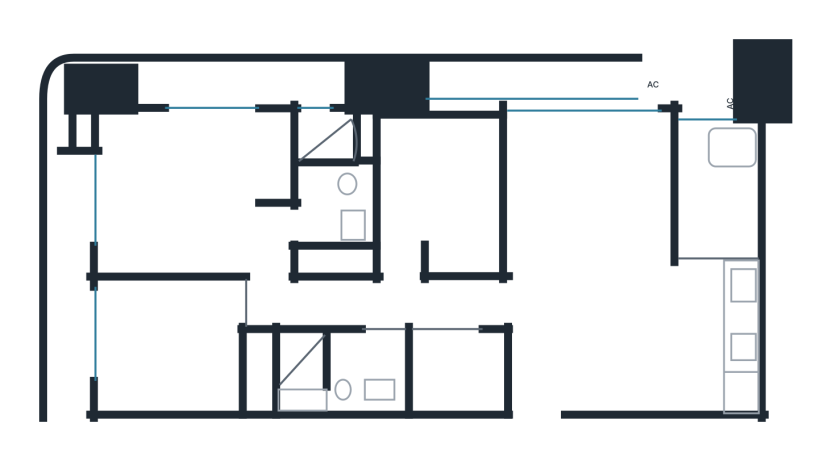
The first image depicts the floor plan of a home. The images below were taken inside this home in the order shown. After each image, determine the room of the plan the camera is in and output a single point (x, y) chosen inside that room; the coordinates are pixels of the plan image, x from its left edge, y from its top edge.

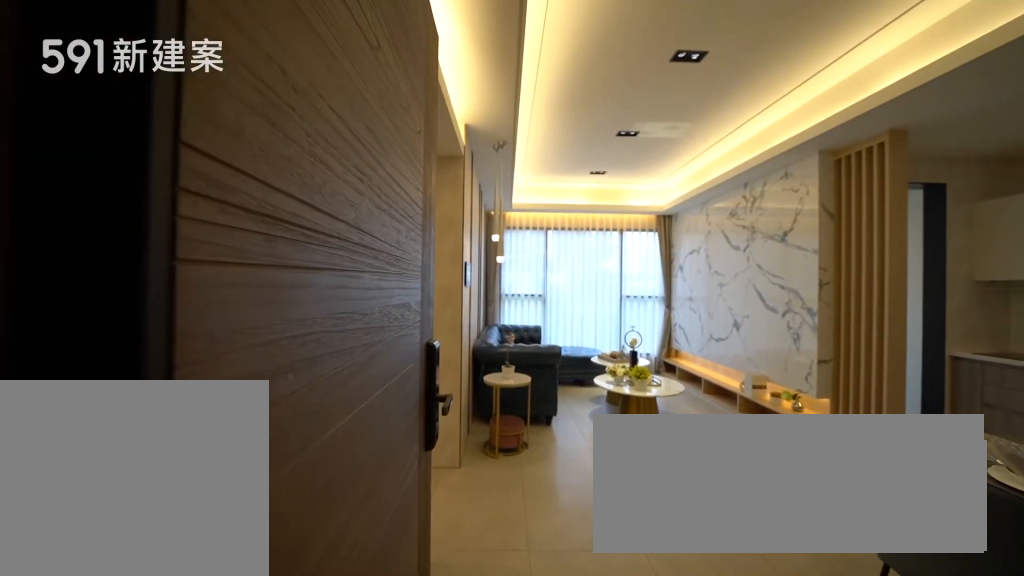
(538, 365)
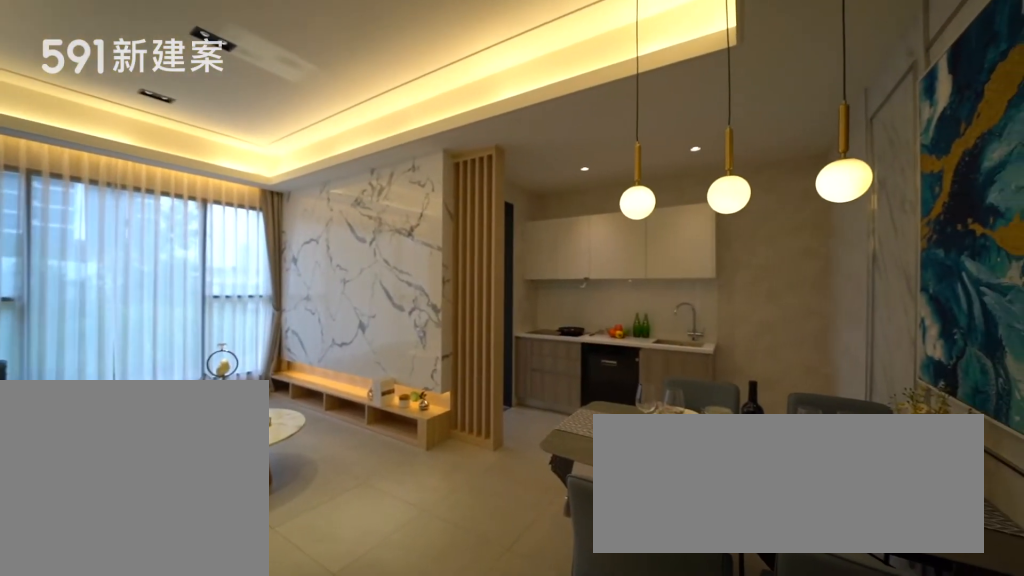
(629, 353)
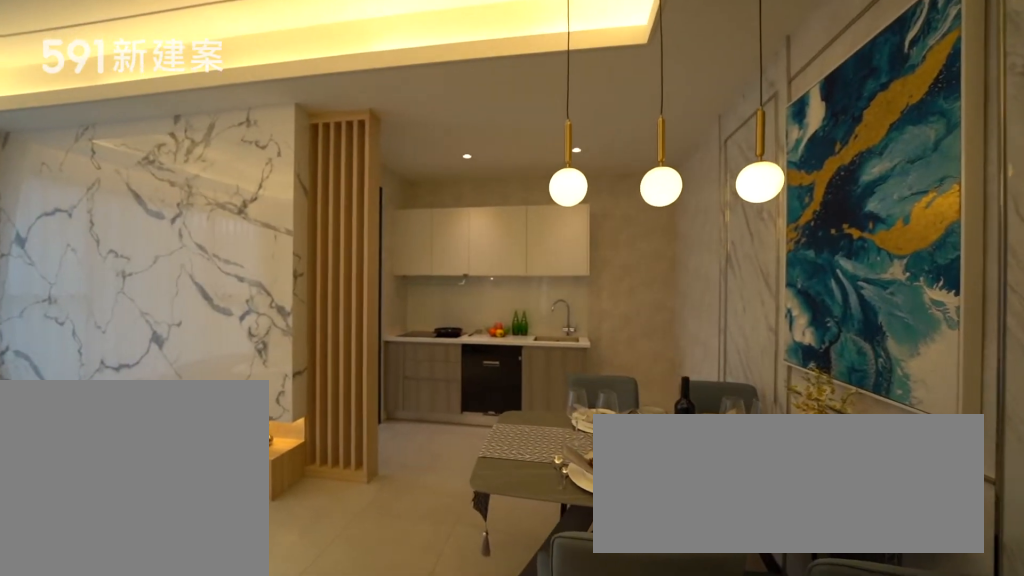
(629, 353)
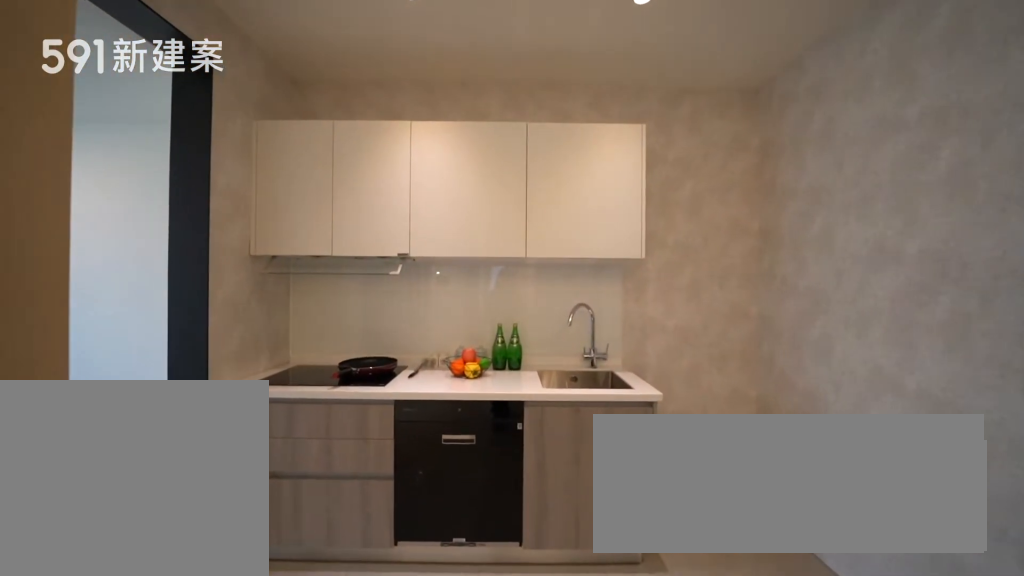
(720, 341)
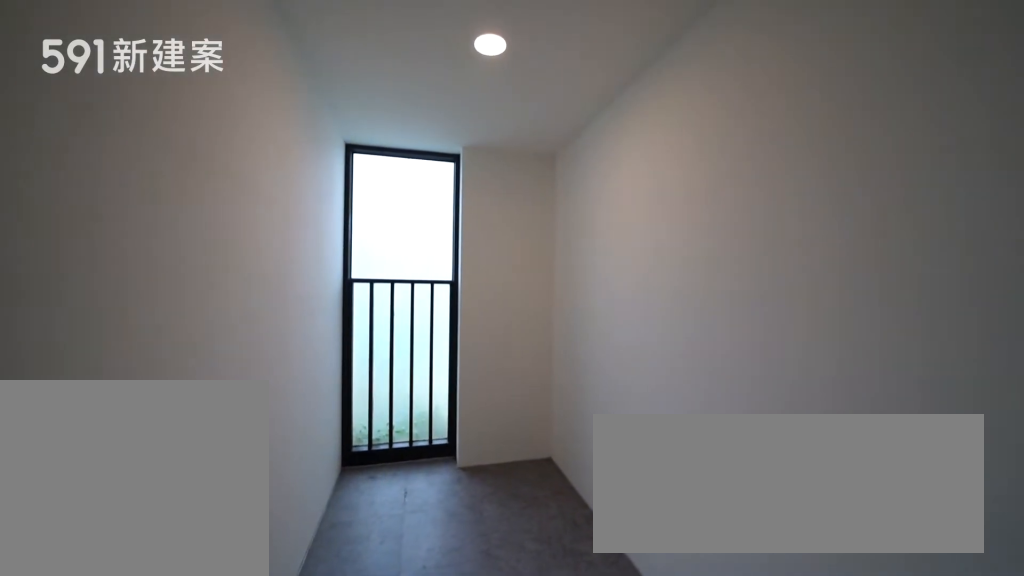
(720, 183)
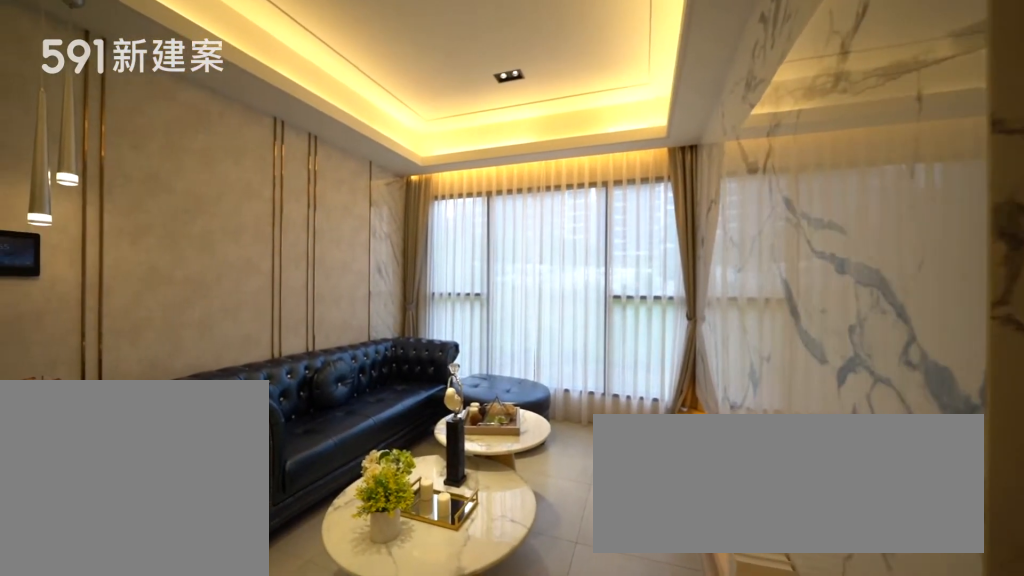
(587, 194)
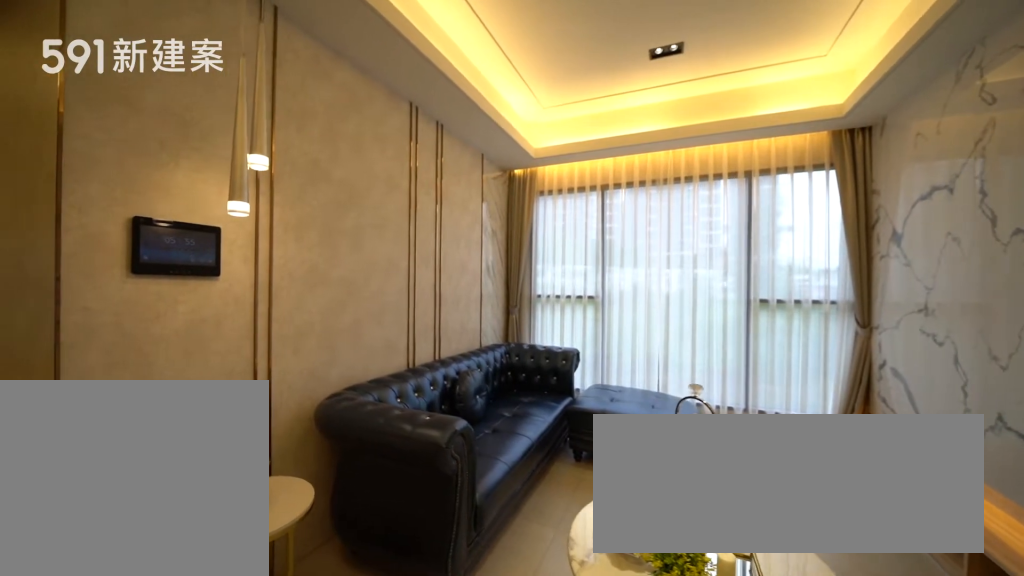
(587, 194)
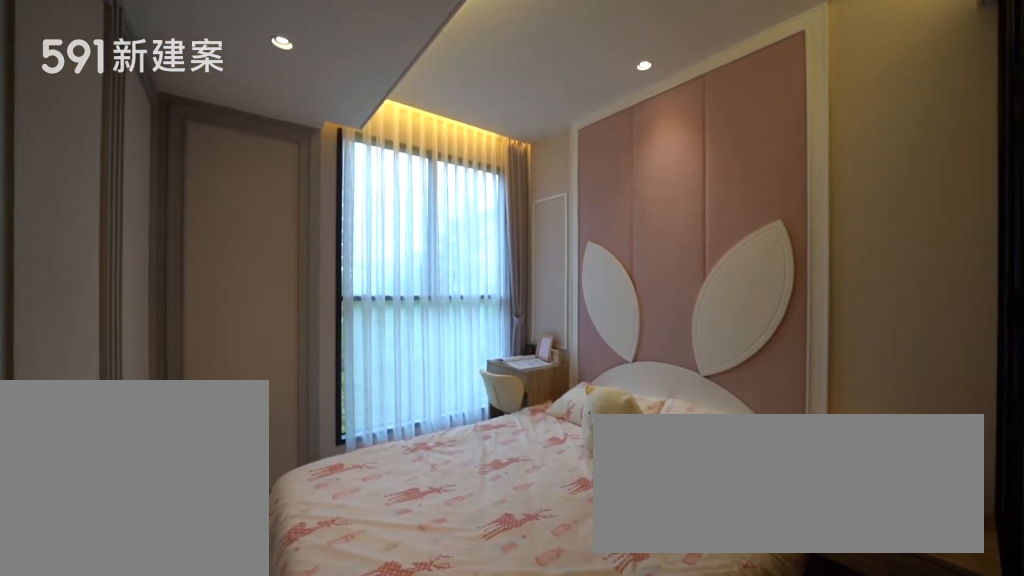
(445, 190)
